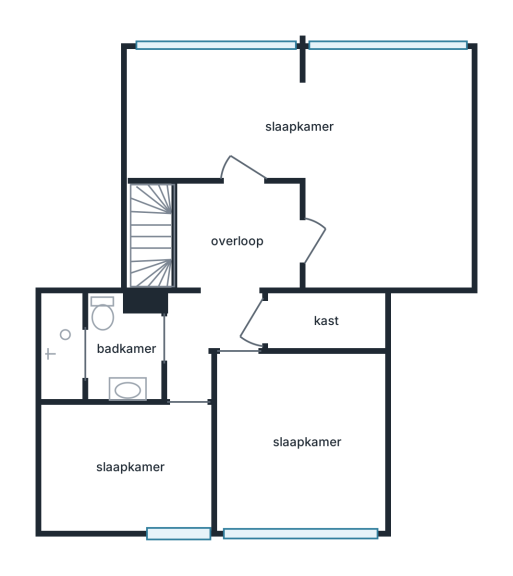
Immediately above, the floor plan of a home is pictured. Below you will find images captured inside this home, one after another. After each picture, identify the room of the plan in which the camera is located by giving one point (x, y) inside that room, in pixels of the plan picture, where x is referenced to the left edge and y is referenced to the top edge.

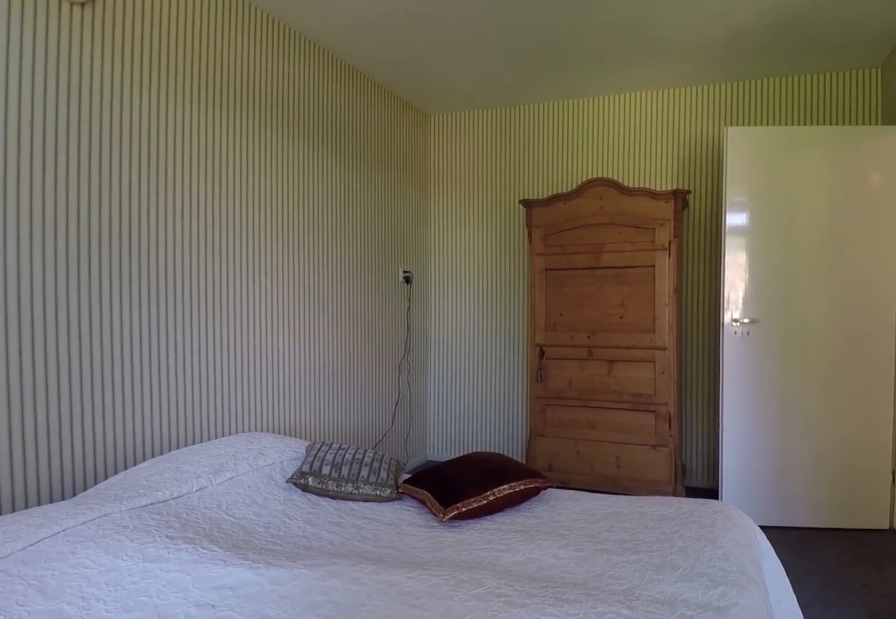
(321, 142)
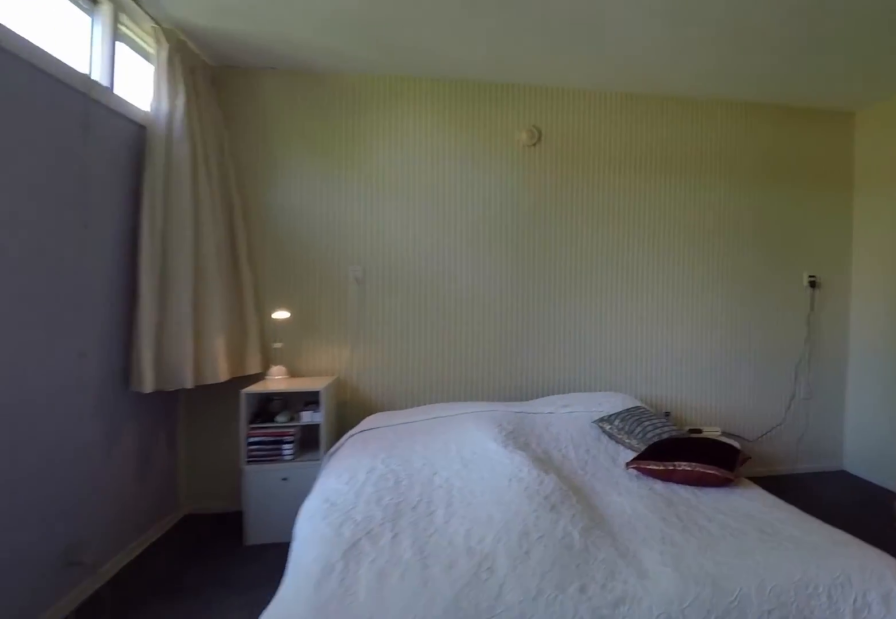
(321, 142)
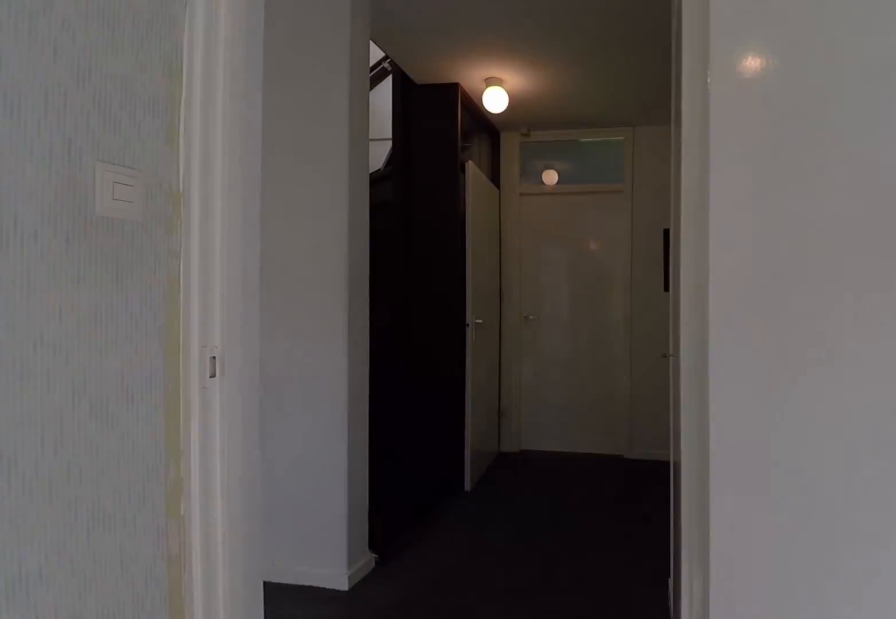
(297, 439)
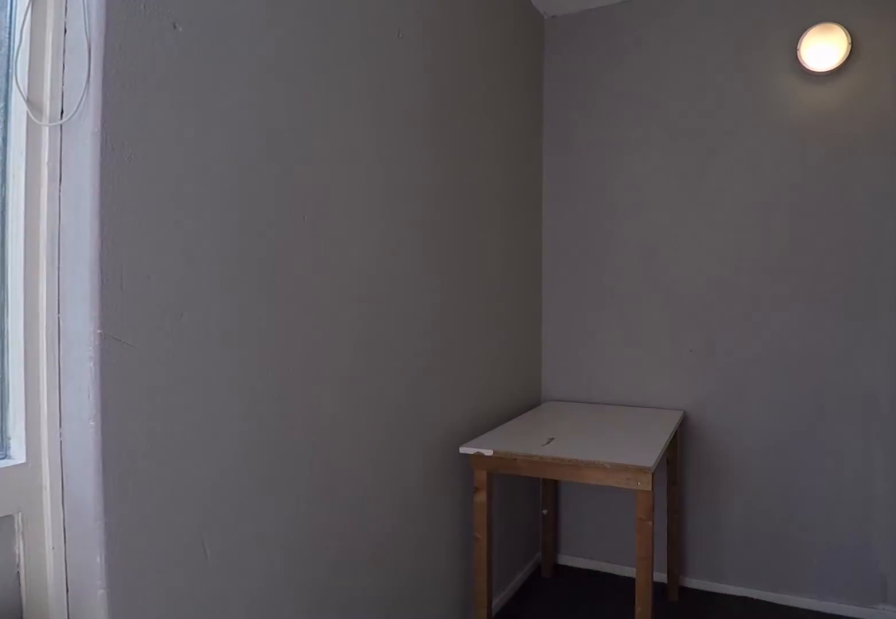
(127, 466)
